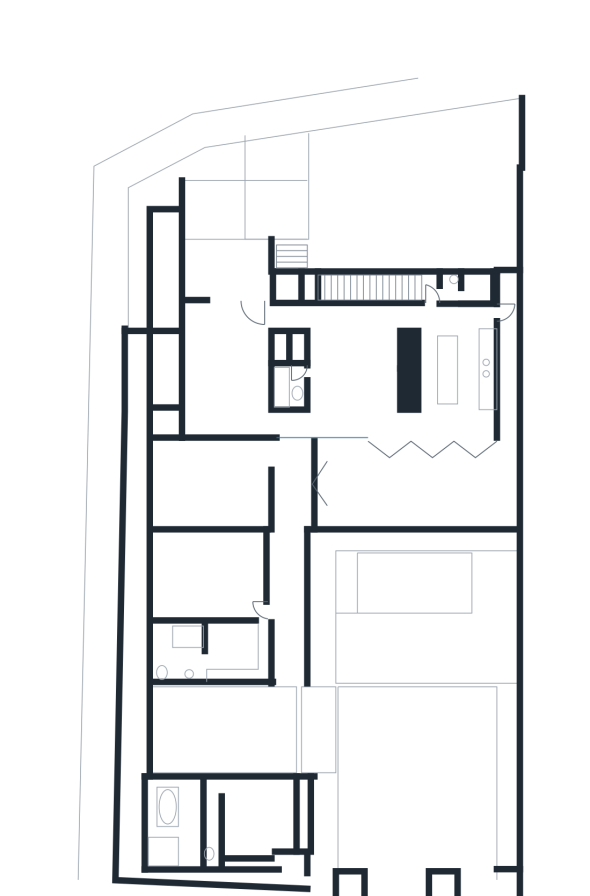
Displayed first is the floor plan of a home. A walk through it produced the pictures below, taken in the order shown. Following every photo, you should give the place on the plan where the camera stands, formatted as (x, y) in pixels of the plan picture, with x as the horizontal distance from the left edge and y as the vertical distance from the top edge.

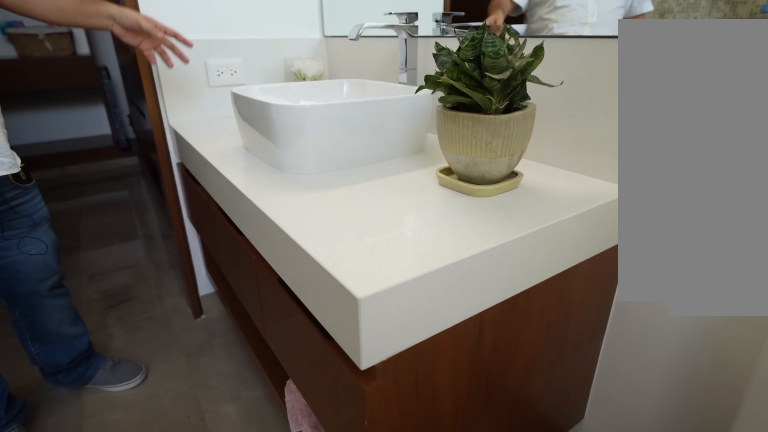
(174, 659)
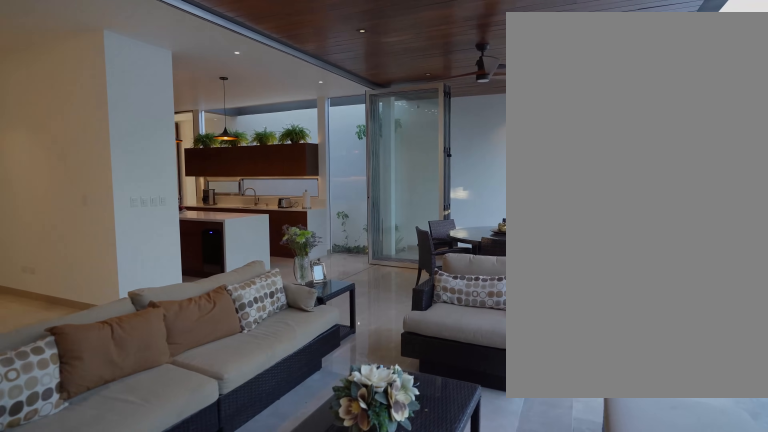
(297, 478)
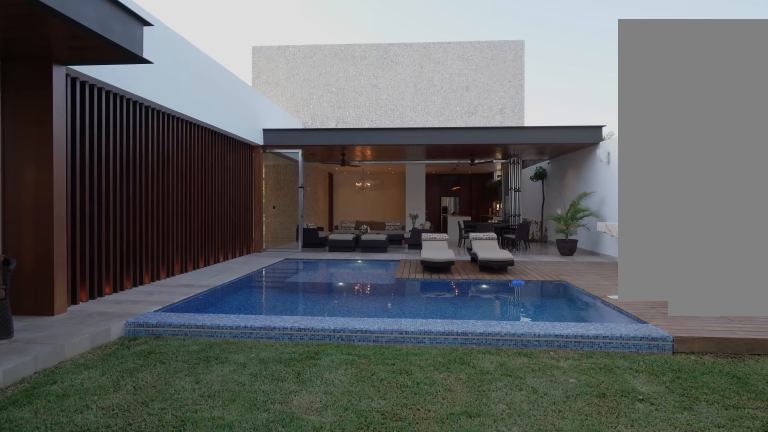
(408, 768)
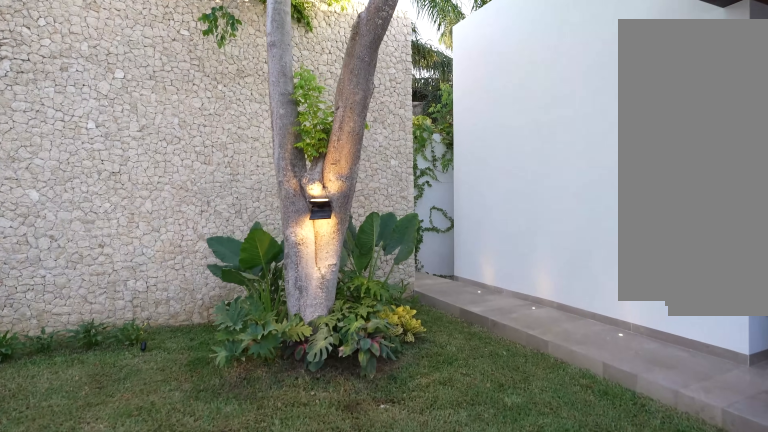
(376, 782)
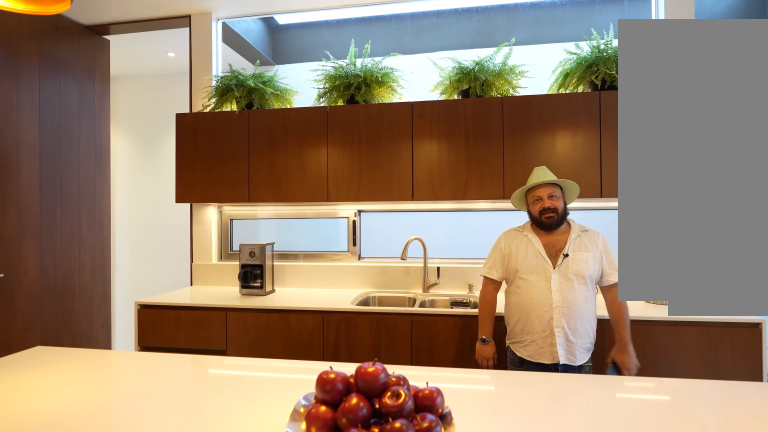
(426, 364)
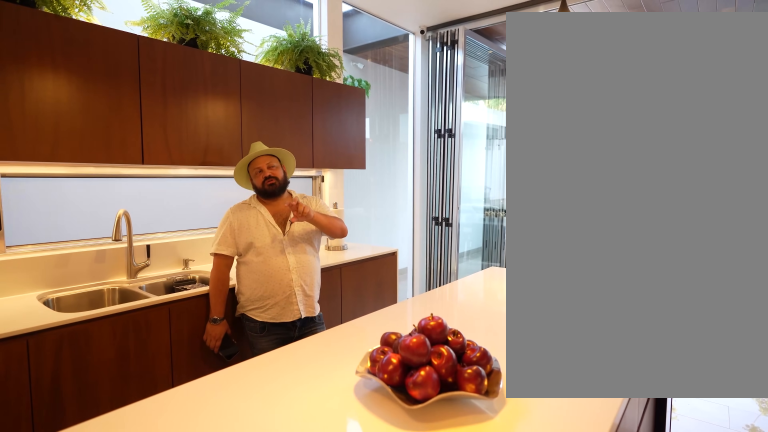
(426, 364)
